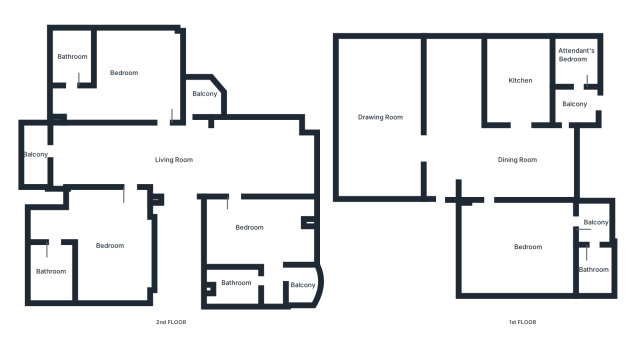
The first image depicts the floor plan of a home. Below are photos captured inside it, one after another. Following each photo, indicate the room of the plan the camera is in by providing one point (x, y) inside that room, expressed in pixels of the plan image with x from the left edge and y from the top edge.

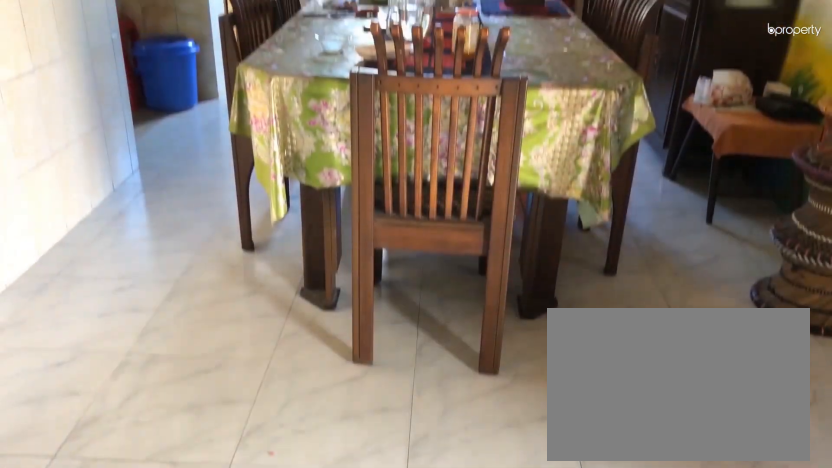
(523, 163)
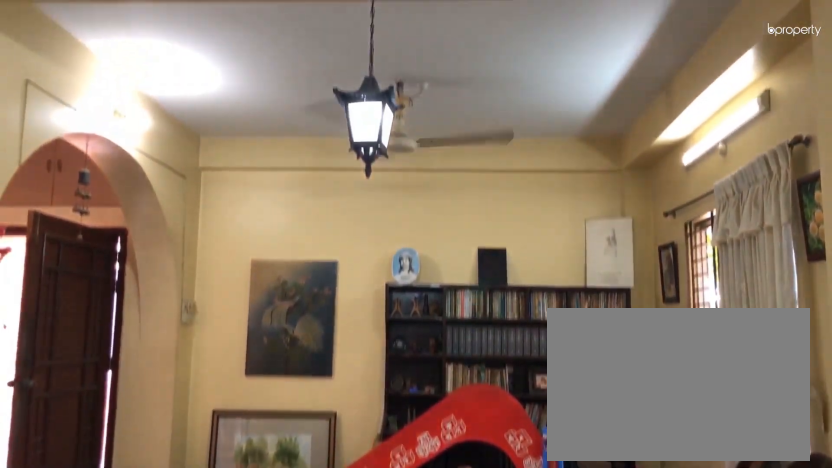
(375, 116)
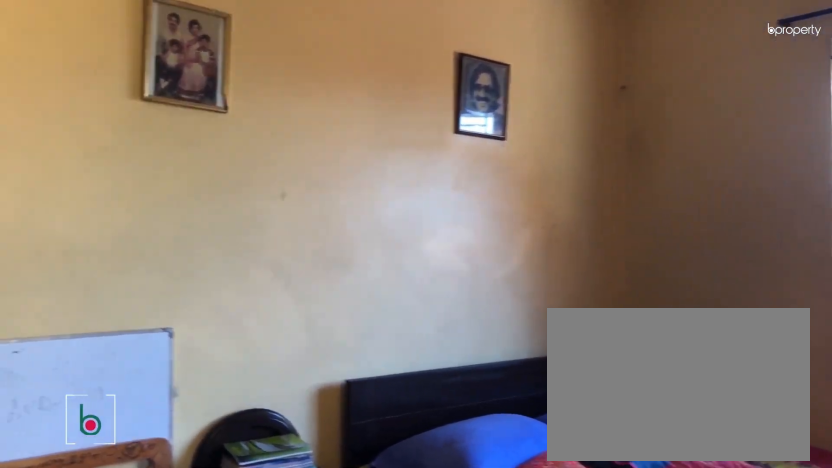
(518, 247)
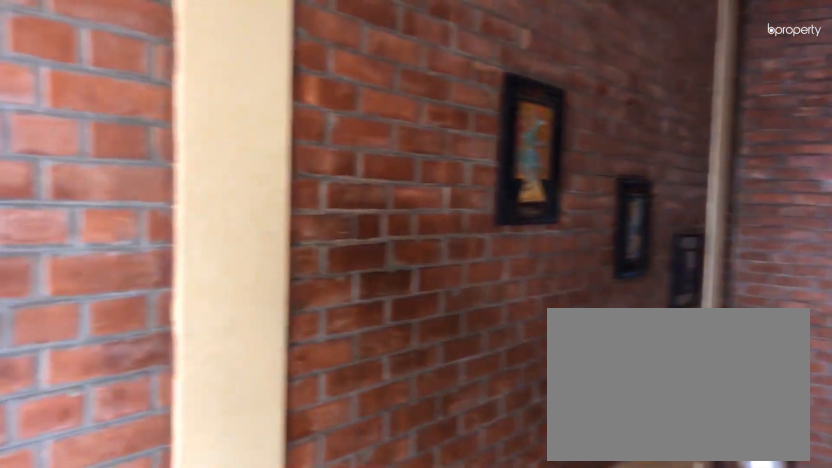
(178, 163)
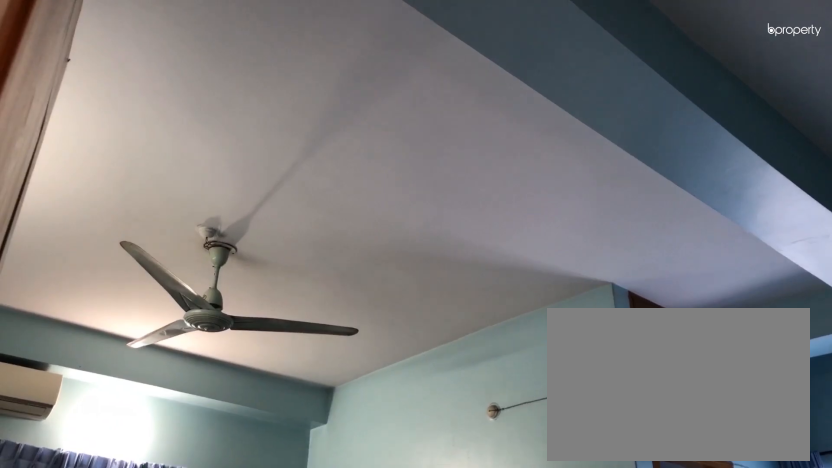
(113, 249)
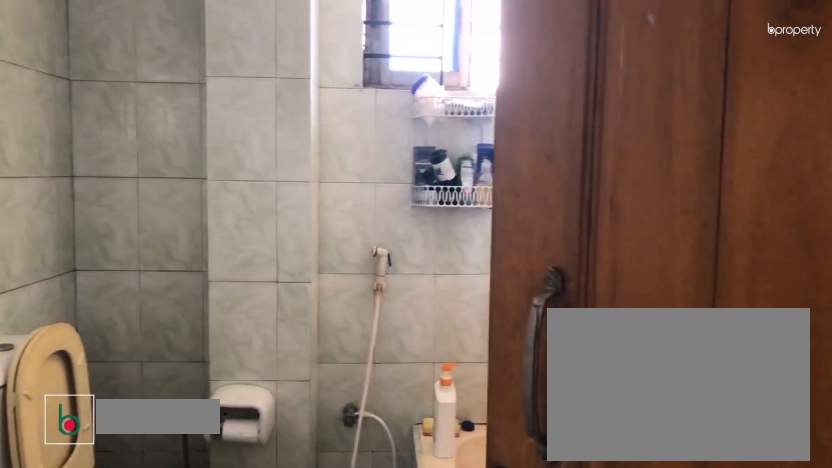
(70, 58)
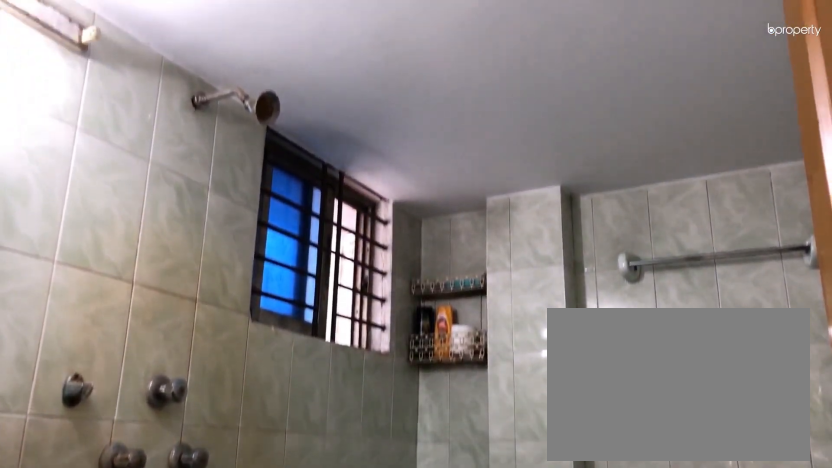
(230, 289)
